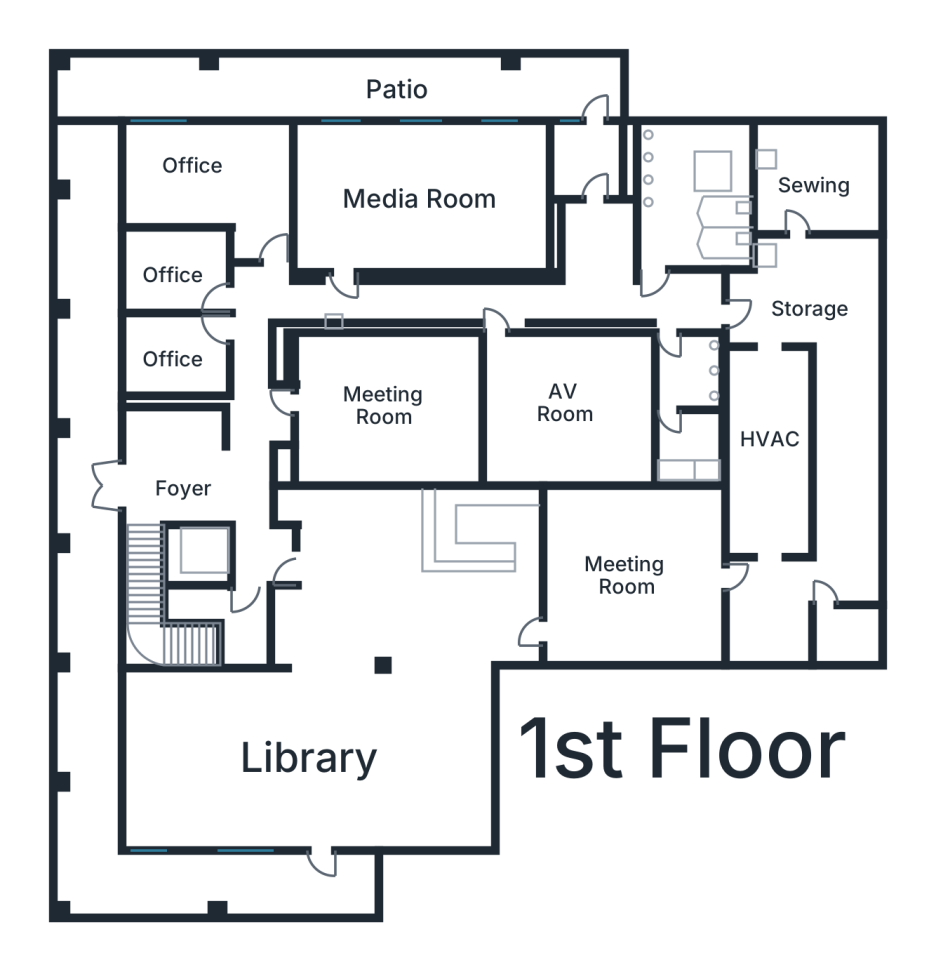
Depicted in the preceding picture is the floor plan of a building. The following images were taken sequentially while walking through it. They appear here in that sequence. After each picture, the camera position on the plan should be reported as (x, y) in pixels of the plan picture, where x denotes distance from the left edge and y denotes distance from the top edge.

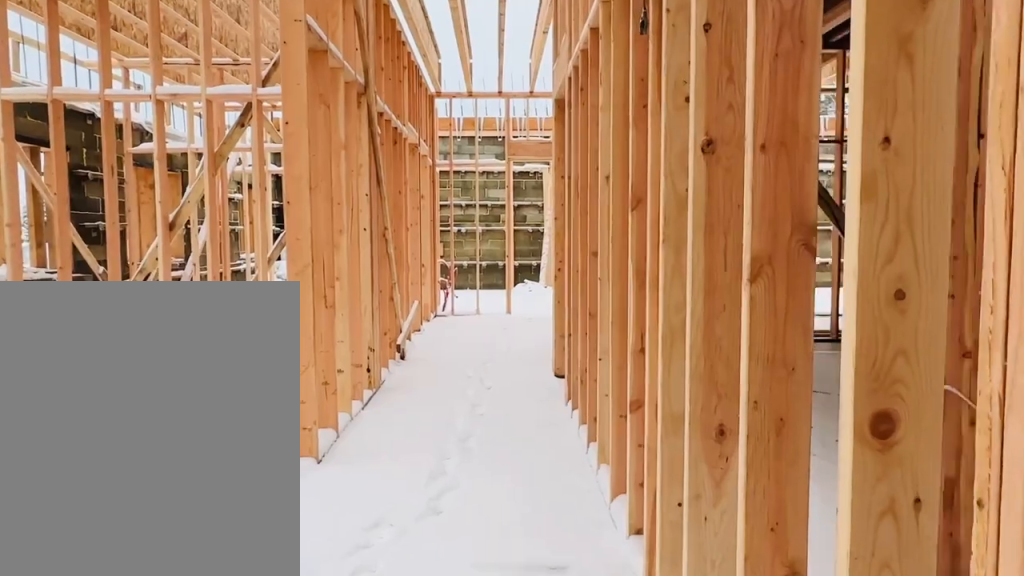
(252, 553)
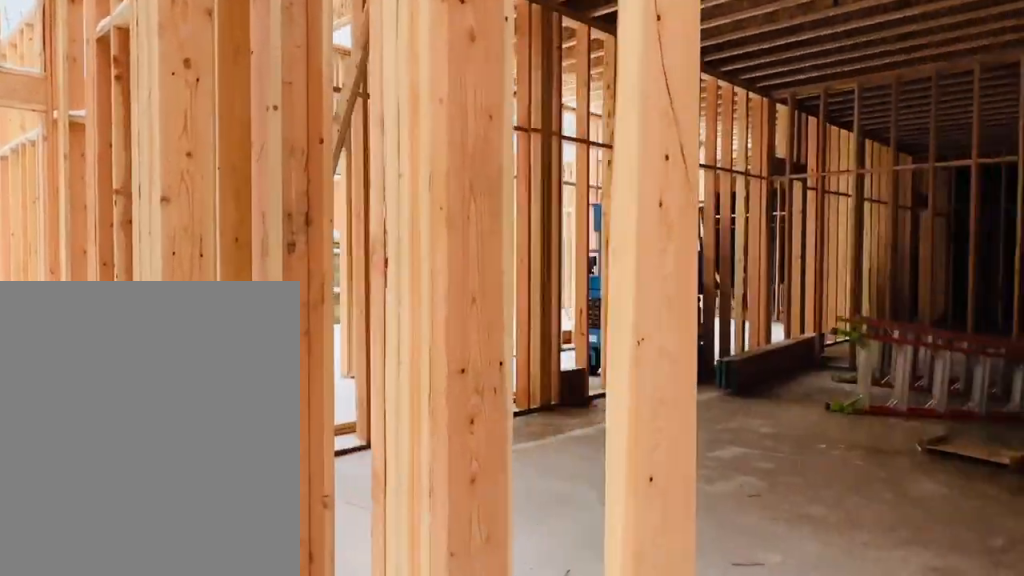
(271, 439)
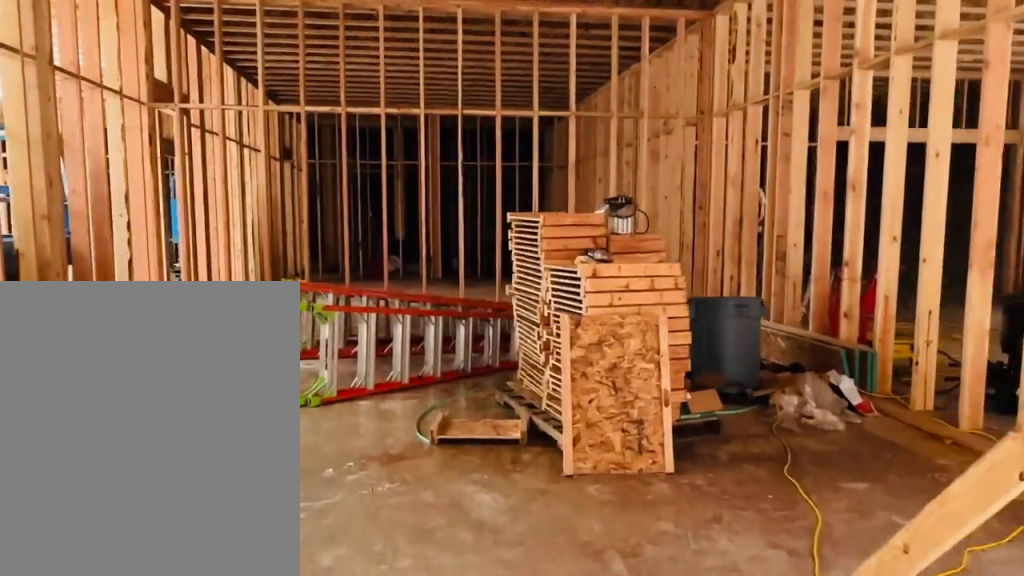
(288, 389)
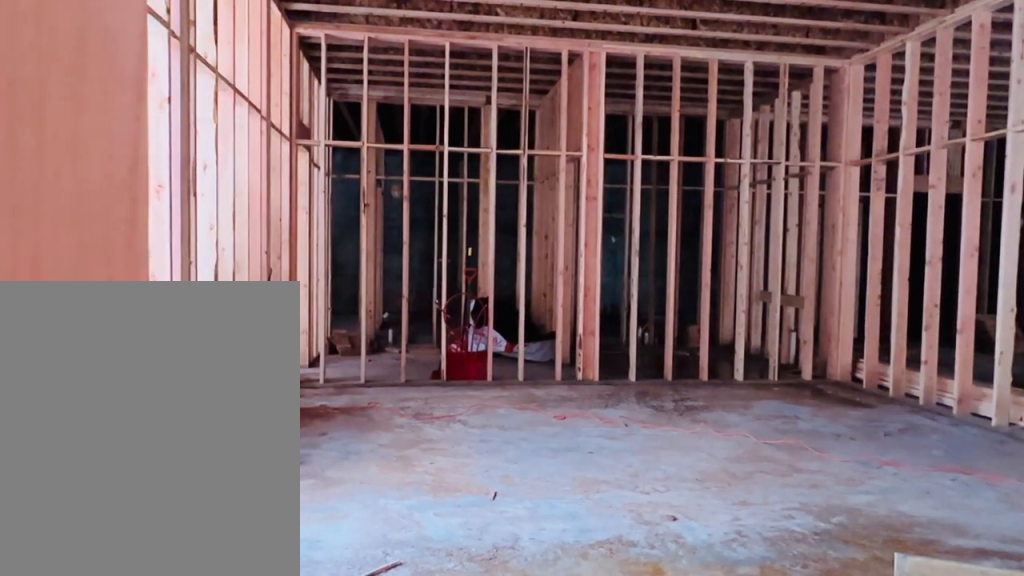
(458, 388)
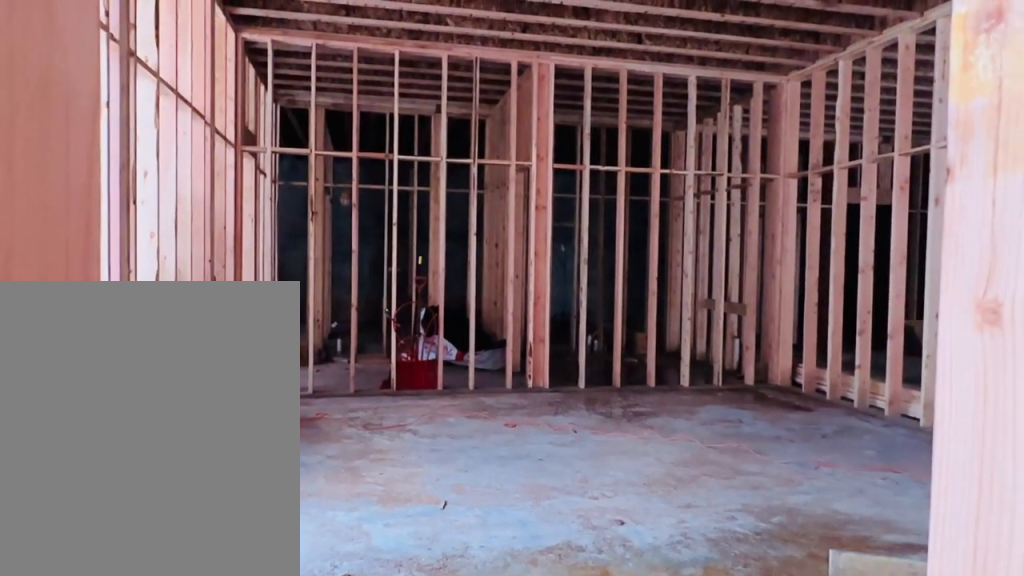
(458, 388)
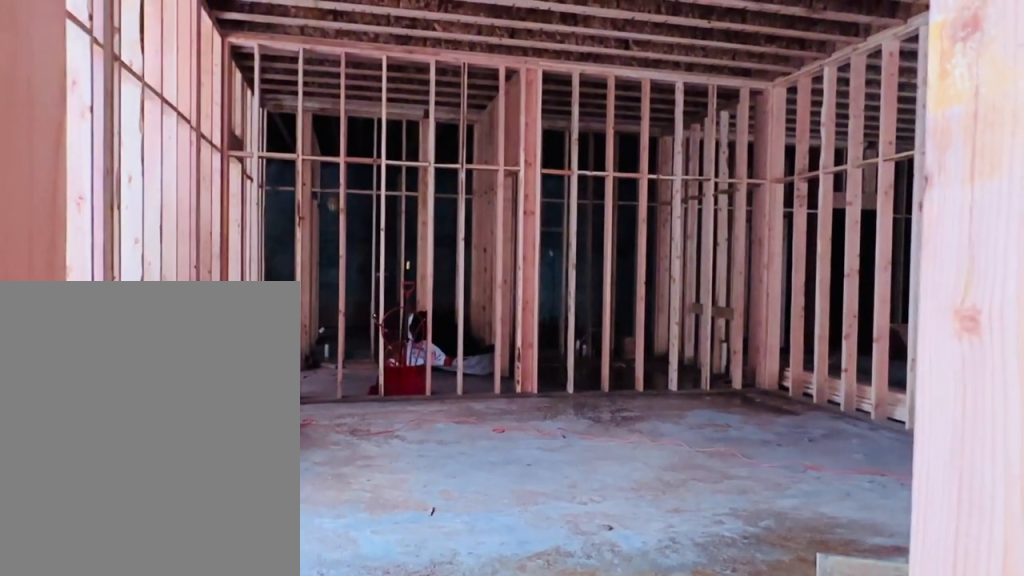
(458, 388)
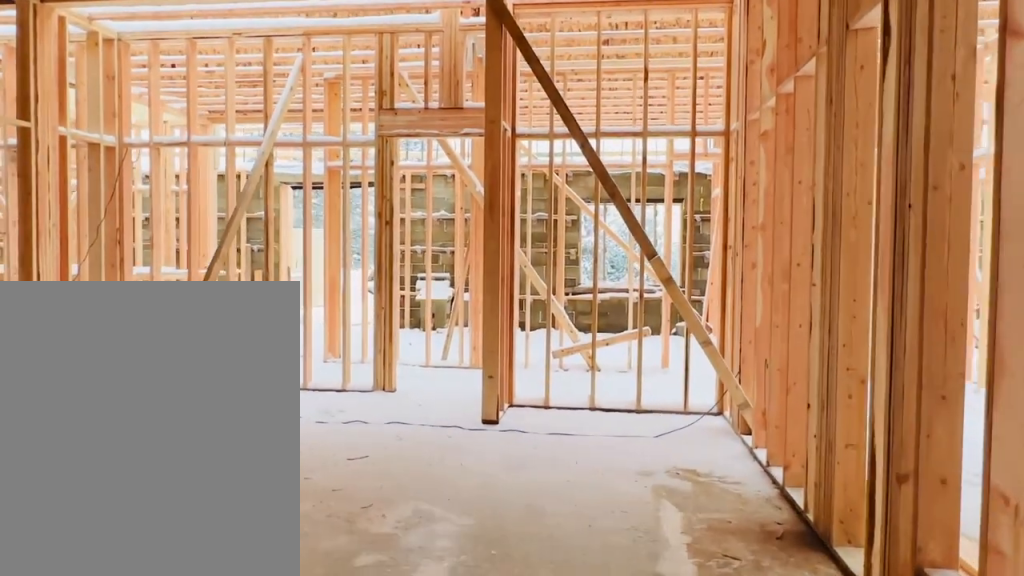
(447, 389)
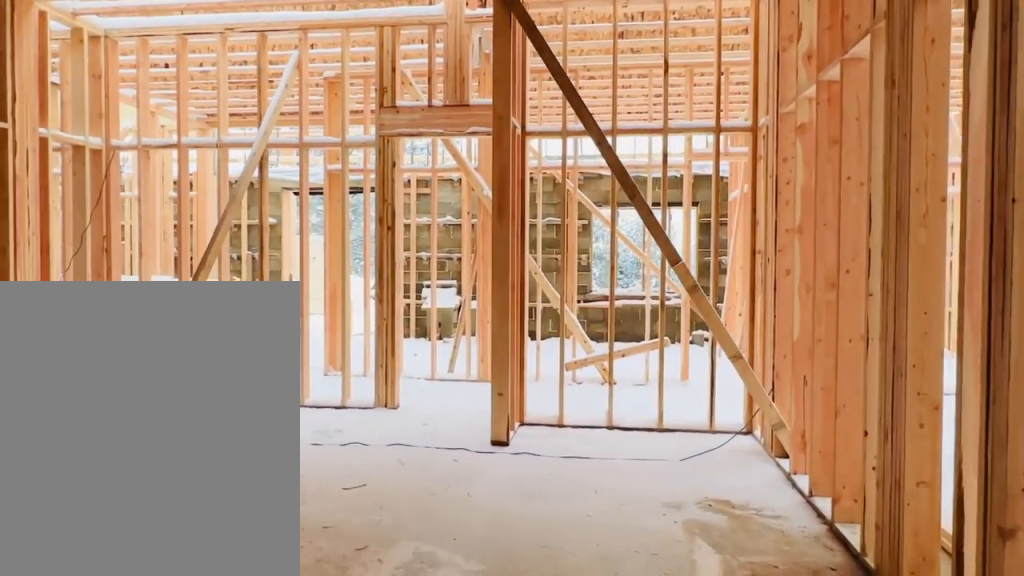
(438, 388)
